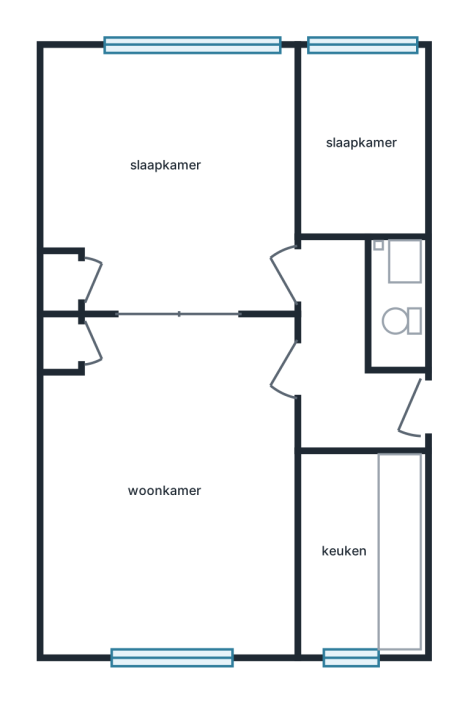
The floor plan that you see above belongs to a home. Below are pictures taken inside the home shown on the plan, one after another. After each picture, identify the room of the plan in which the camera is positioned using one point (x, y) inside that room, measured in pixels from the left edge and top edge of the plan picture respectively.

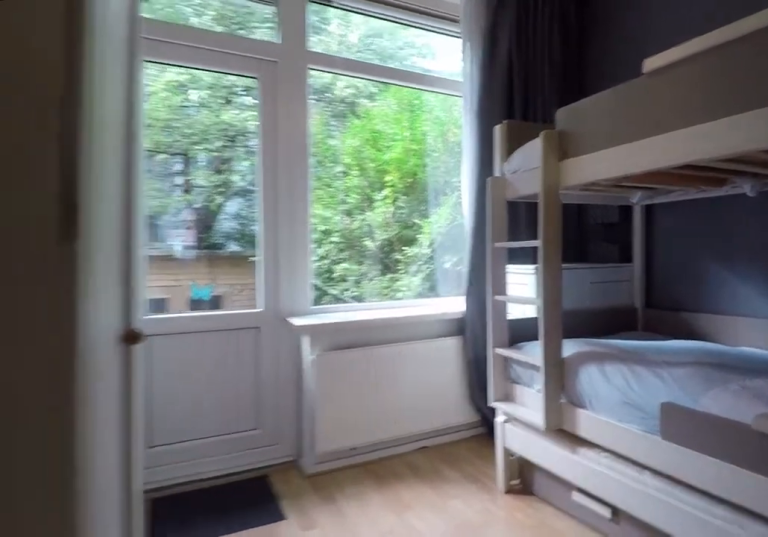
(360, 144)
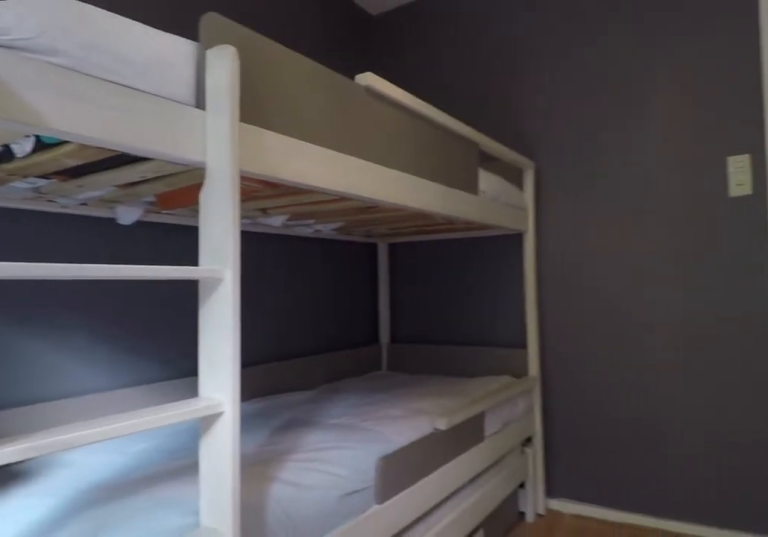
(360, 144)
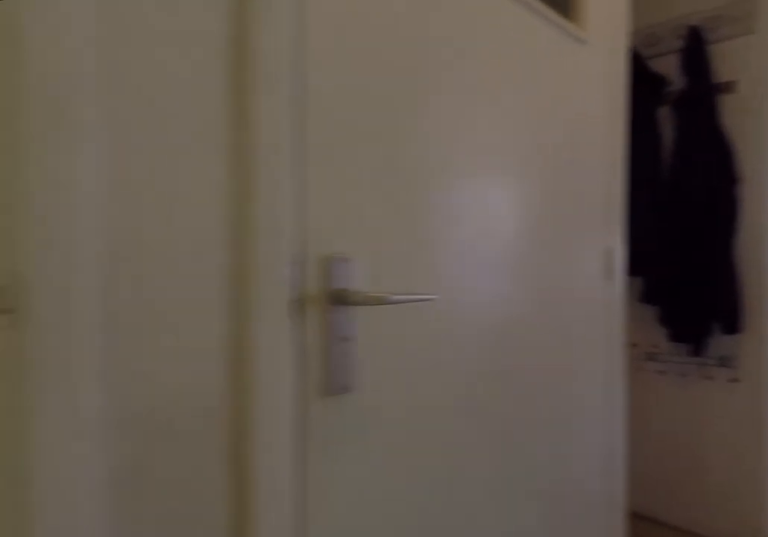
(349, 360)
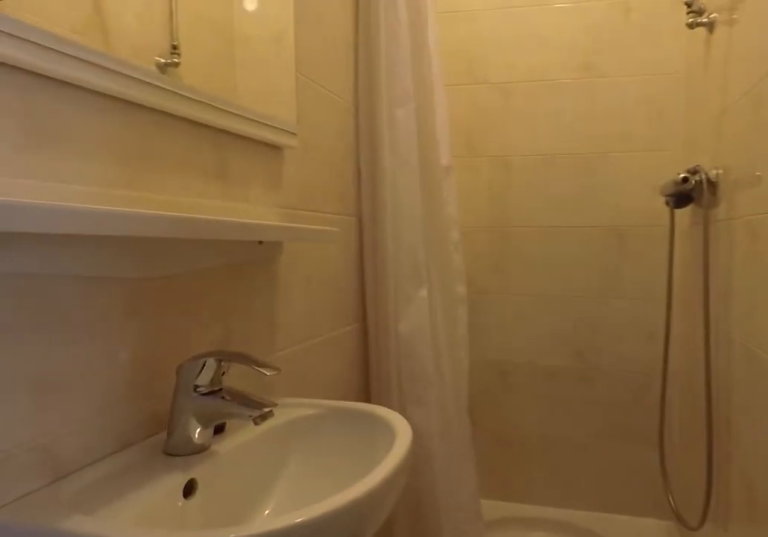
(398, 301)
